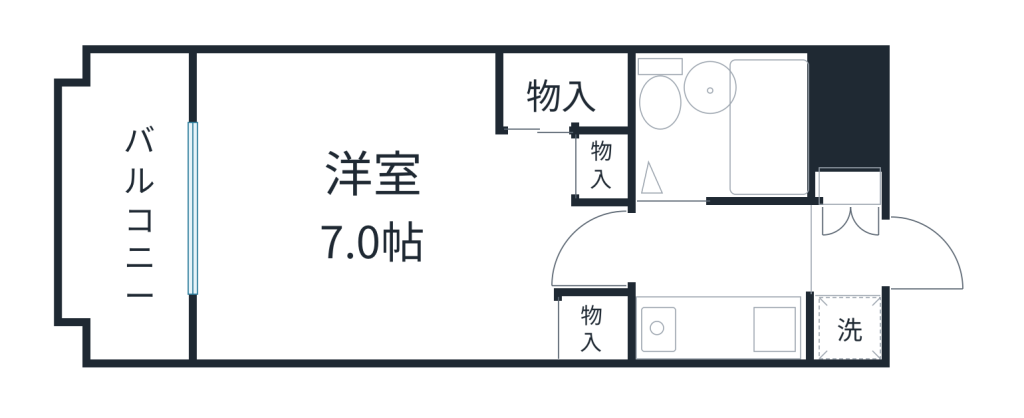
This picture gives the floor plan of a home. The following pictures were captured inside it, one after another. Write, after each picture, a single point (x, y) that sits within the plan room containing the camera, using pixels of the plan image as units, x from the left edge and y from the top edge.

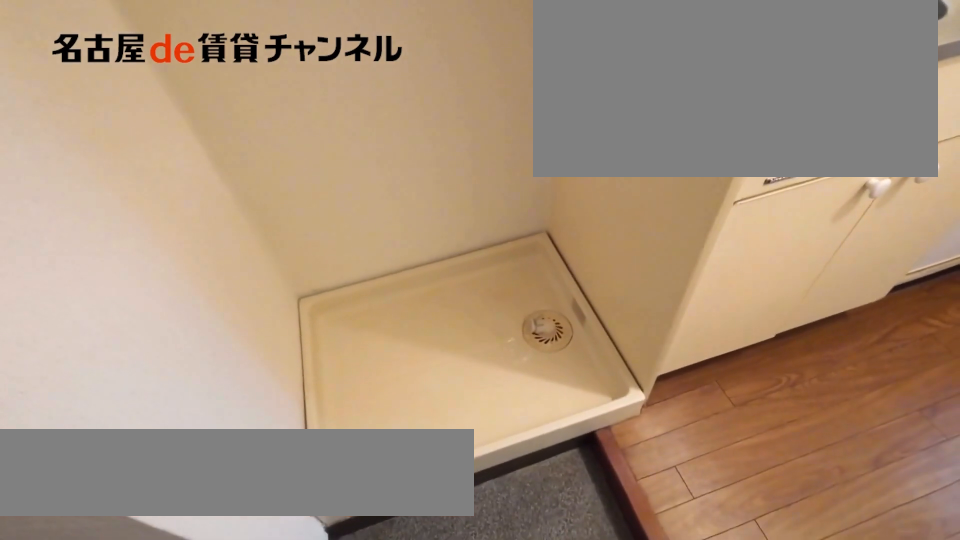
(845, 326)
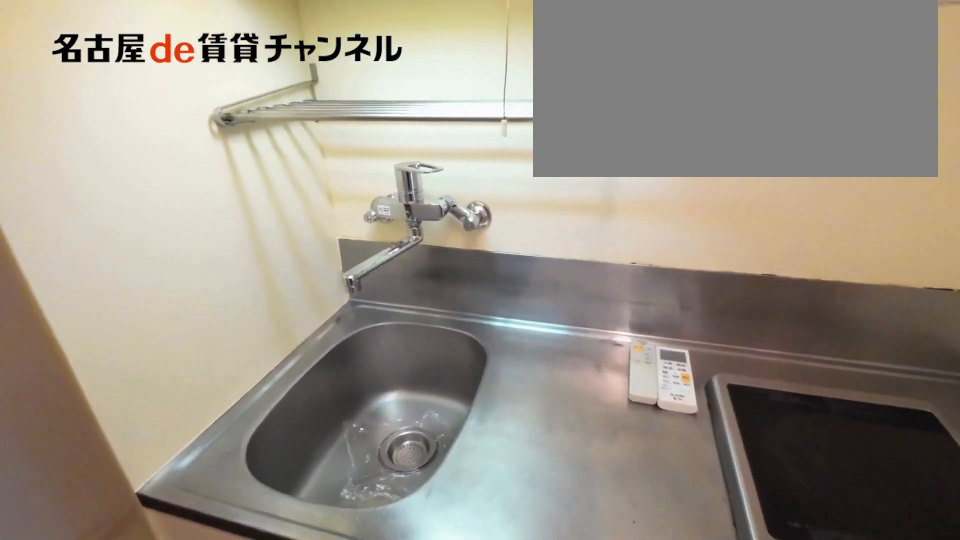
(718, 330)
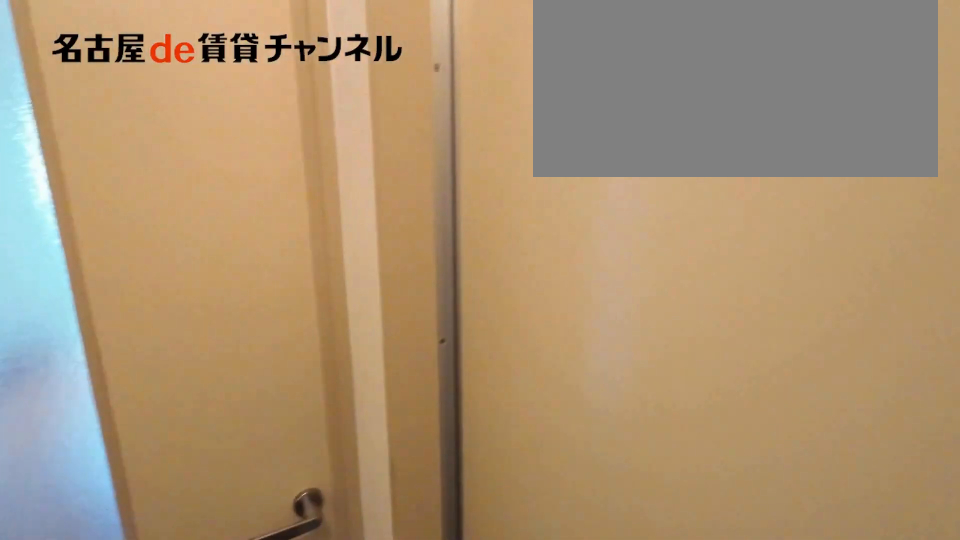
(718, 330)
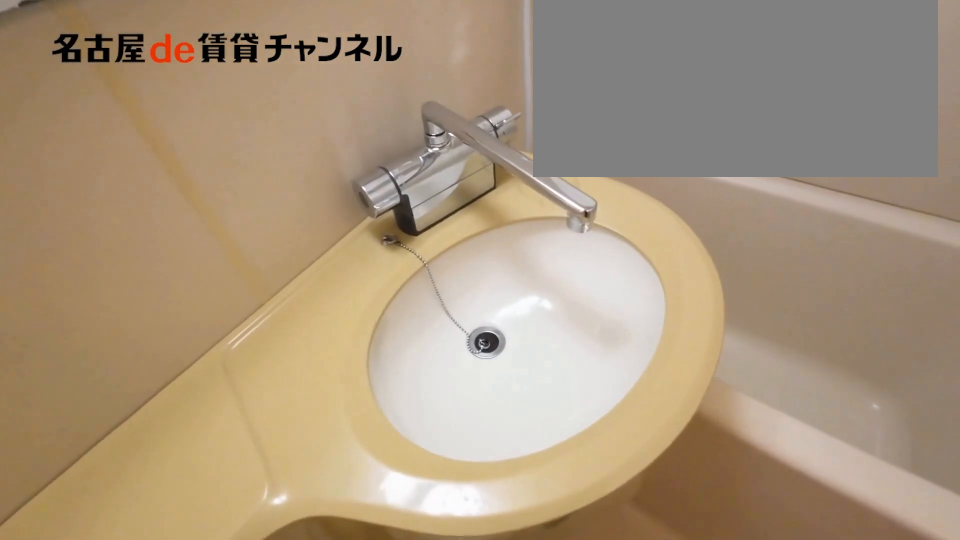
(723, 125)
